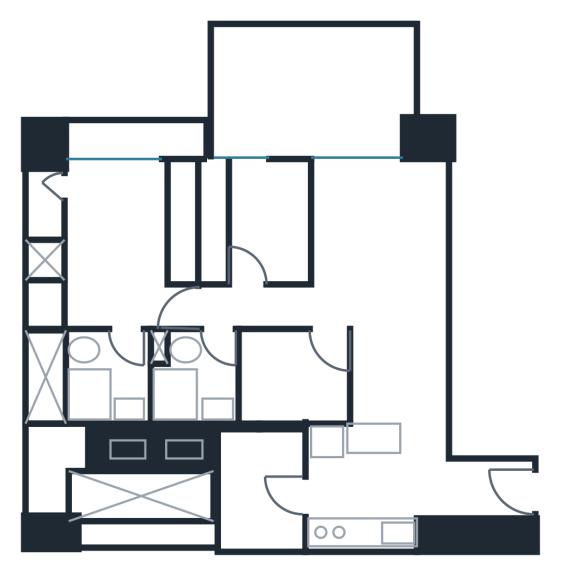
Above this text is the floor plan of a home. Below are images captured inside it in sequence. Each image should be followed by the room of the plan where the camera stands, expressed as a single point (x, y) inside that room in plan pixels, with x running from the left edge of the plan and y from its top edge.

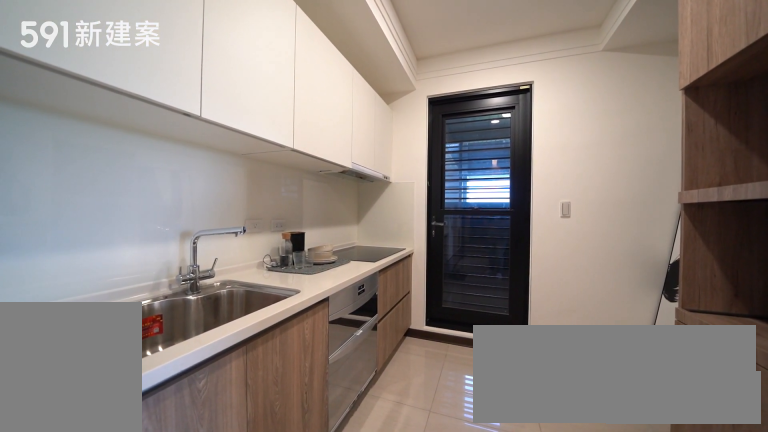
(360, 484)
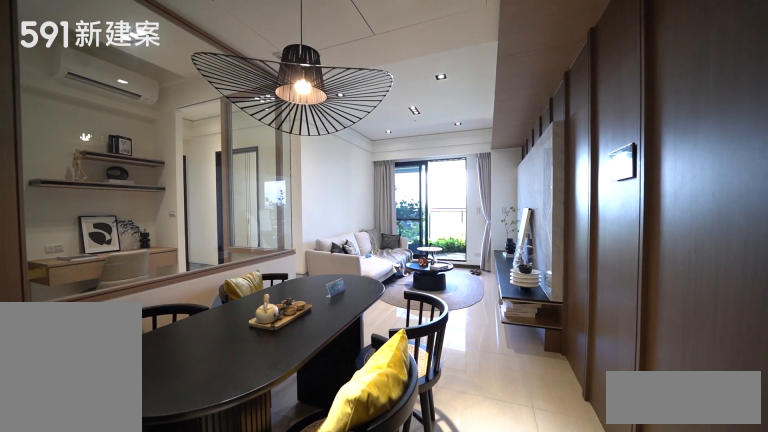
(397, 373)
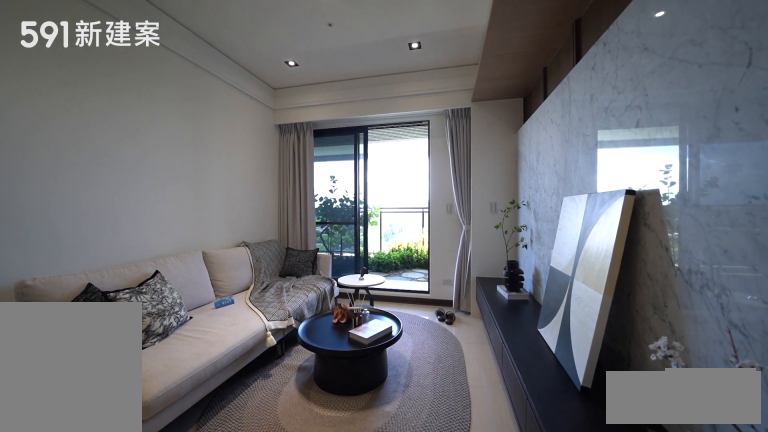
(380, 236)
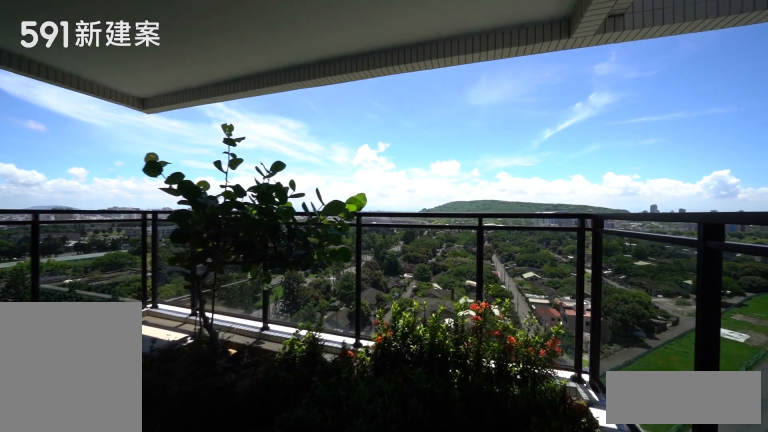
(315, 90)
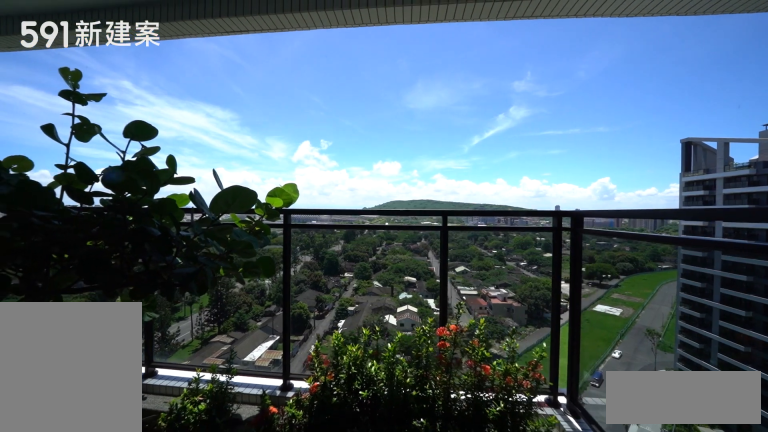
(315, 90)
